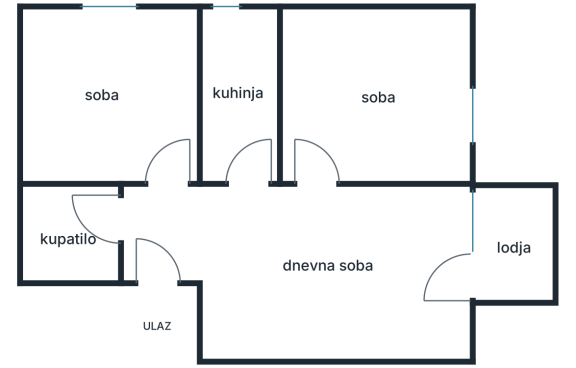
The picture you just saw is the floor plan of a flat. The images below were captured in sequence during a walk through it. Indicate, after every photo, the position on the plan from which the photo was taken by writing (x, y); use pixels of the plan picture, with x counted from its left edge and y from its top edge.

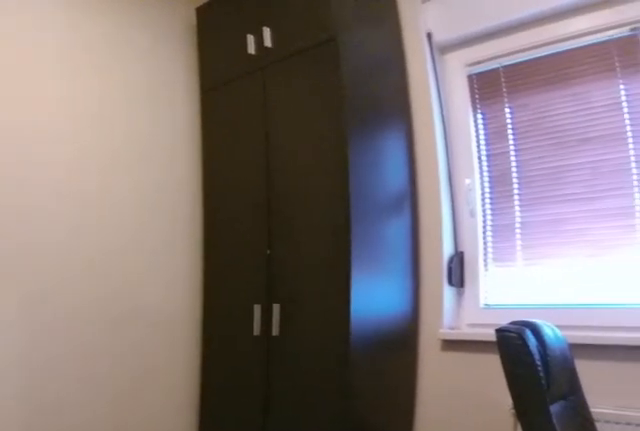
(317, 157)
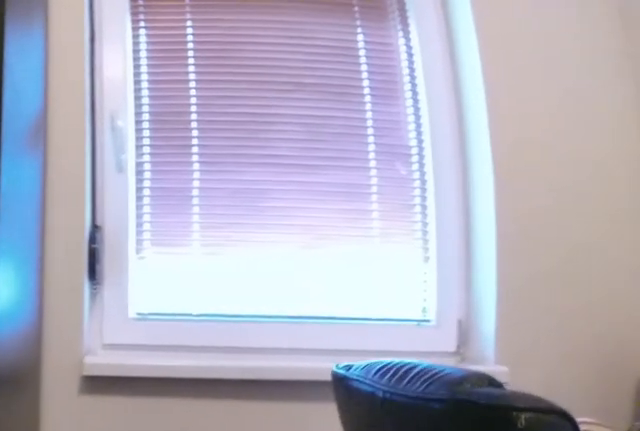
(350, 107)
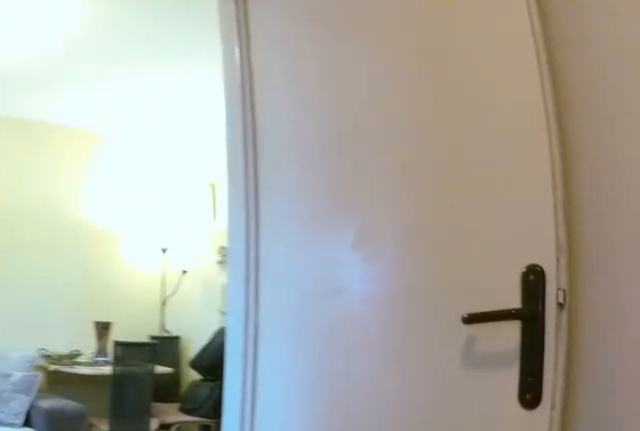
(365, 99)
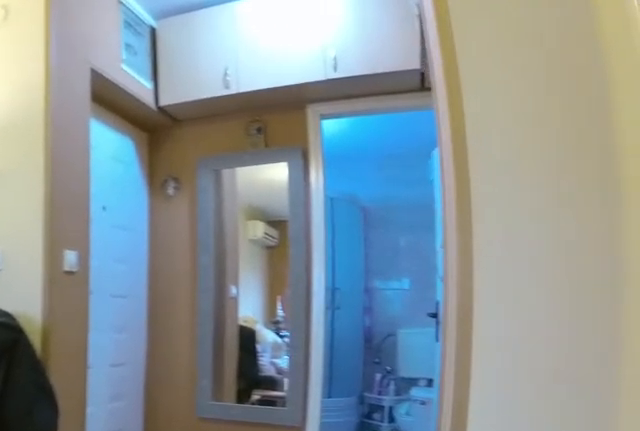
(321, 199)
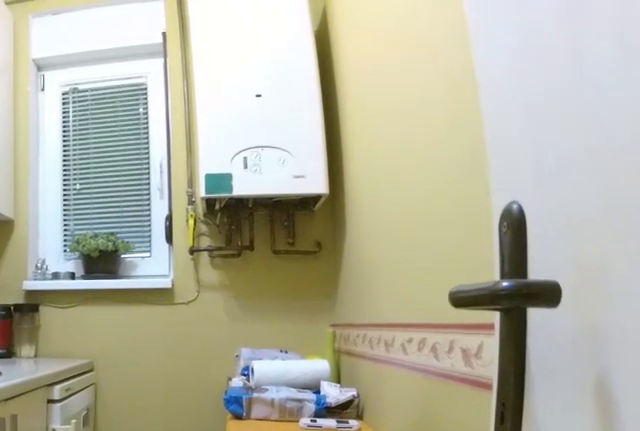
(251, 202)
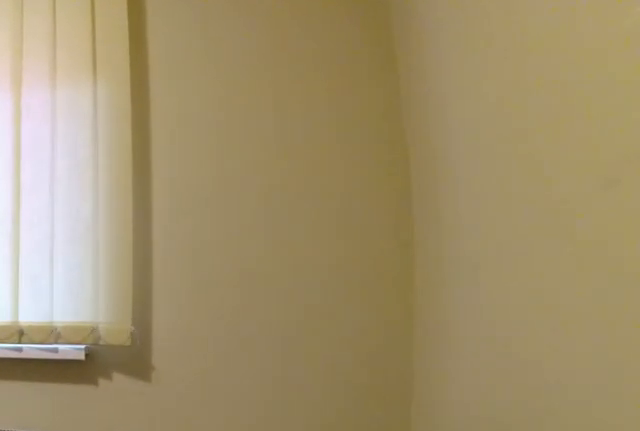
(166, 137)
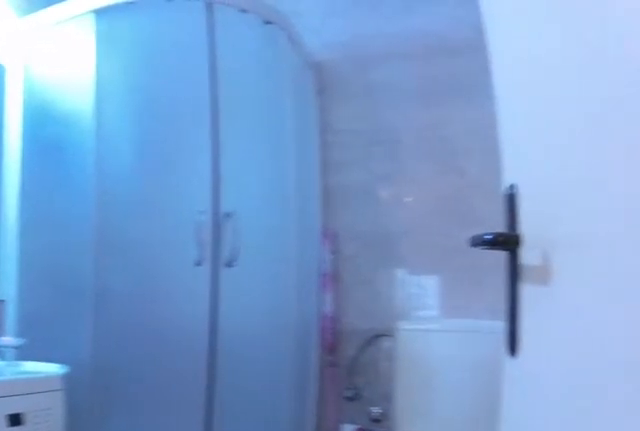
(157, 192)
